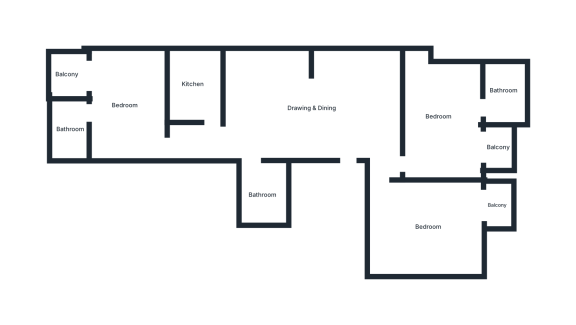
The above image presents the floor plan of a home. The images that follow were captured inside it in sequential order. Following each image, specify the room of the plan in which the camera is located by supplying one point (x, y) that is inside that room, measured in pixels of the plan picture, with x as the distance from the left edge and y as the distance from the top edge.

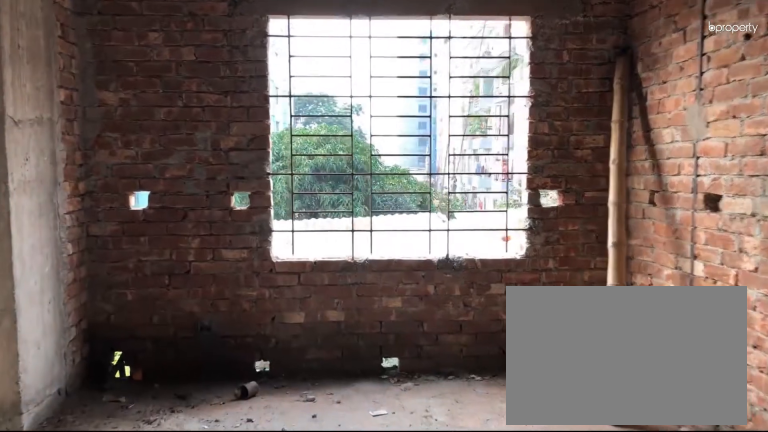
(311, 108)
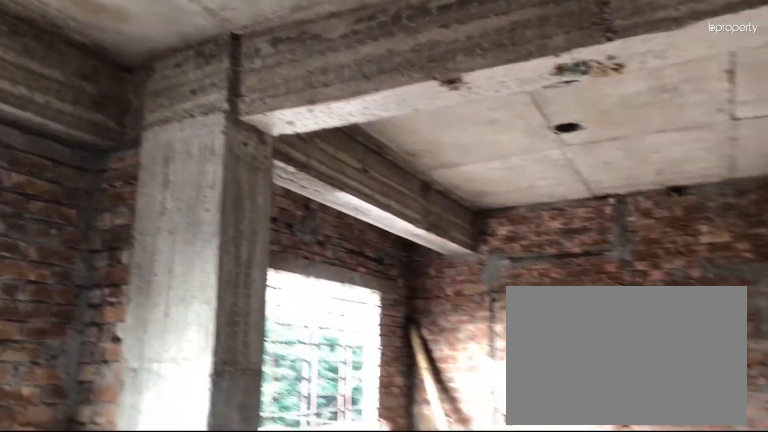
(310, 108)
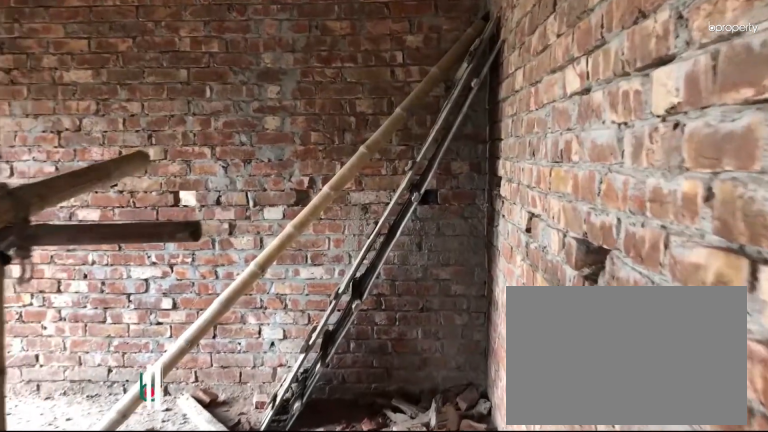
(426, 227)
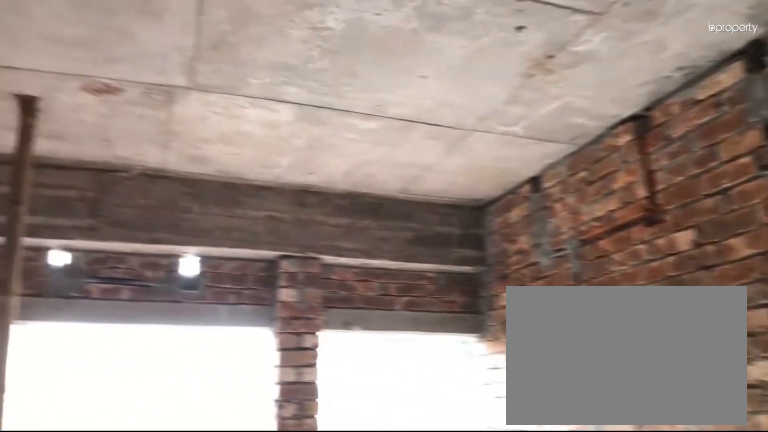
(426, 227)
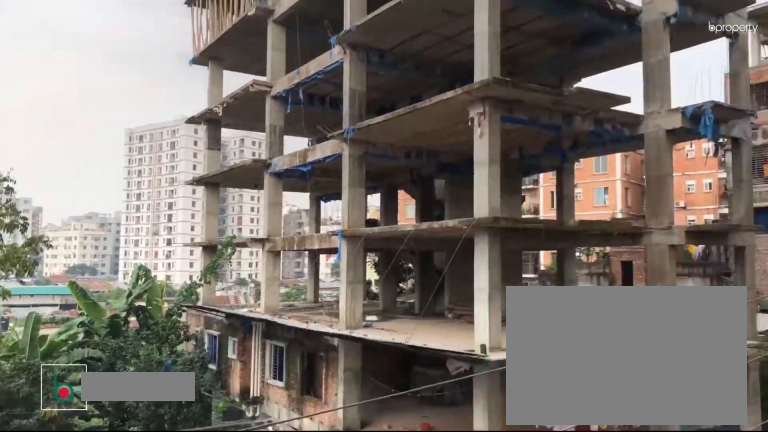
(496, 205)
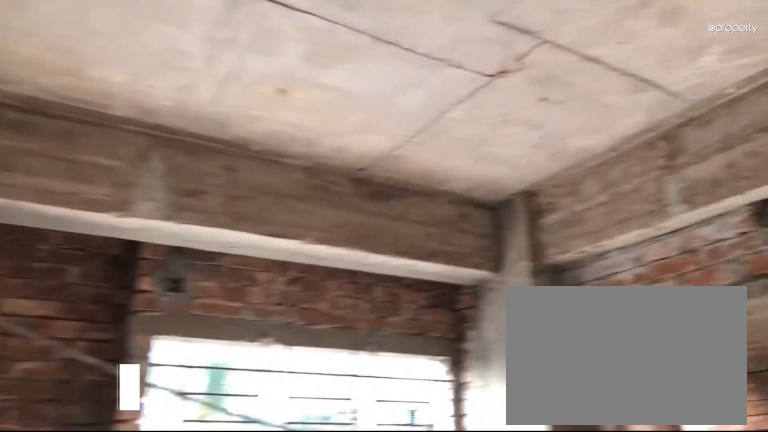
(437, 113)
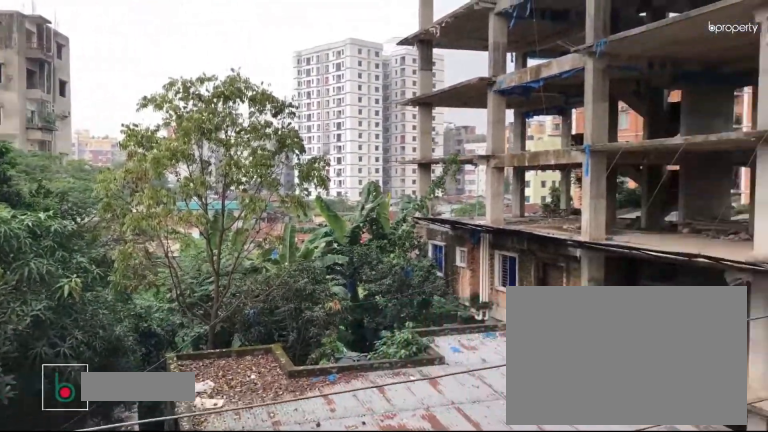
(498, 146)
